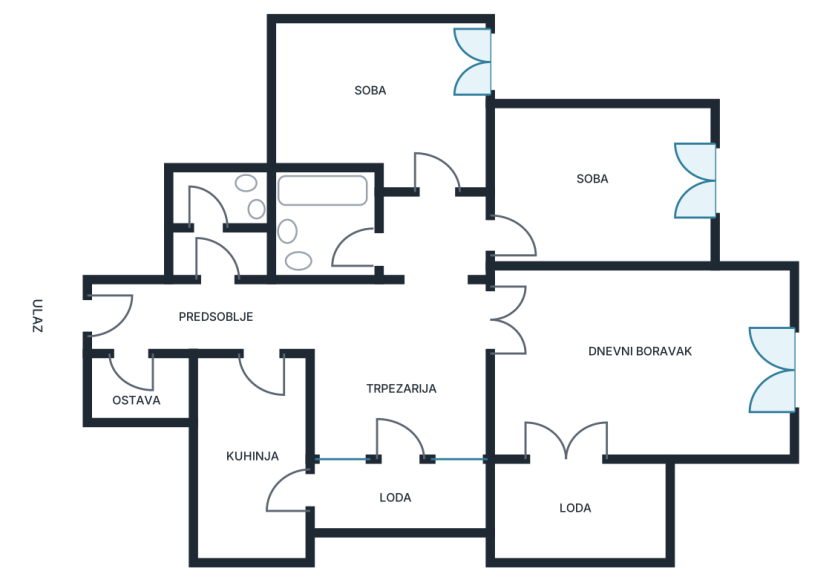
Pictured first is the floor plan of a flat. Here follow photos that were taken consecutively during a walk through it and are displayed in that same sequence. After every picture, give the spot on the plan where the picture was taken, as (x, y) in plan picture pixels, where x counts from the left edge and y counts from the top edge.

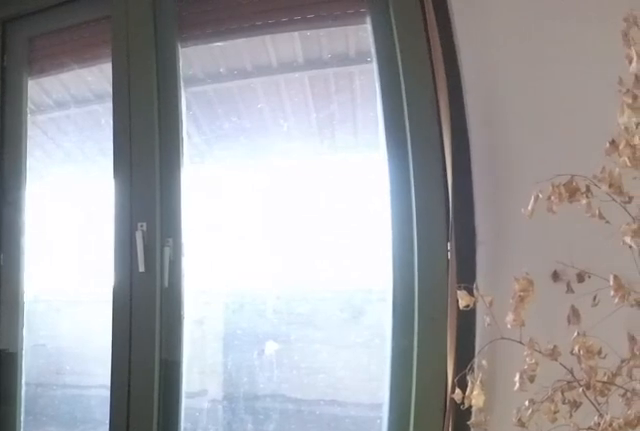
(493, 312)
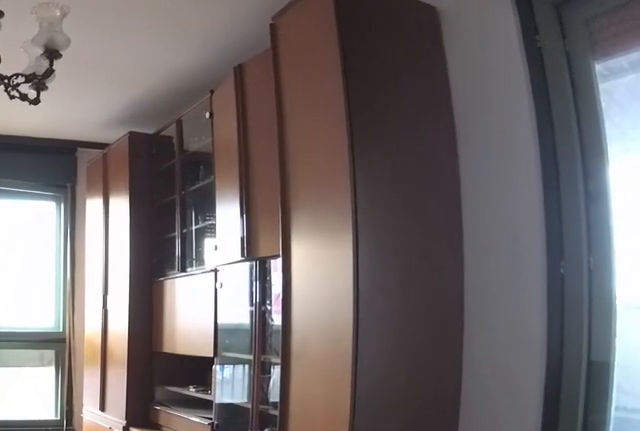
(495, 324)
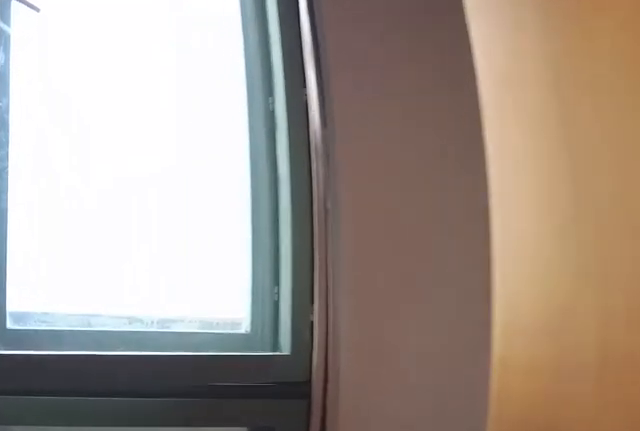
(682, 363)
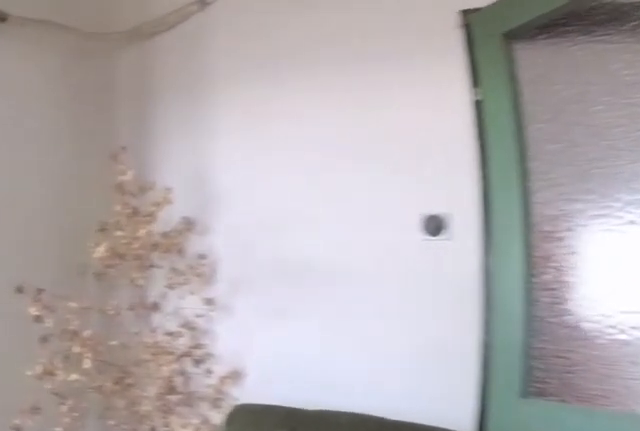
(596, 382)
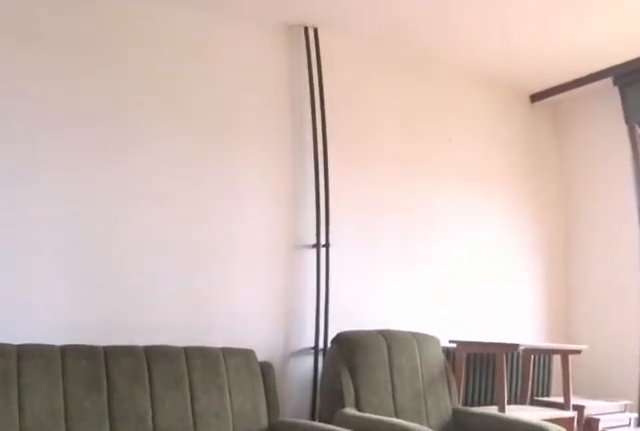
(590, 417)
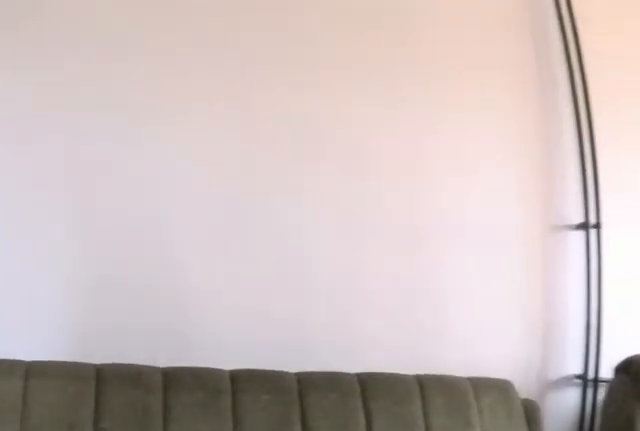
(590, 376)
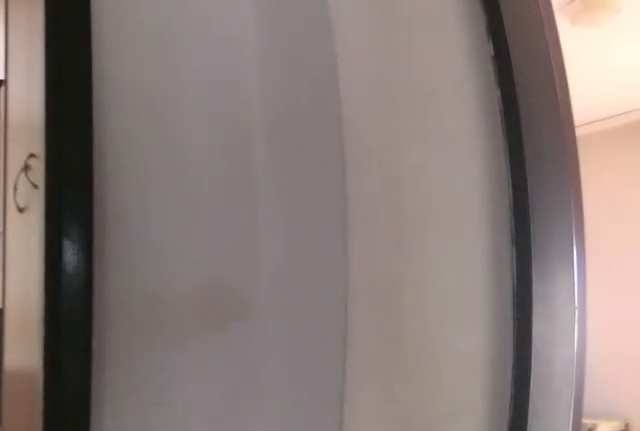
(436, 264)
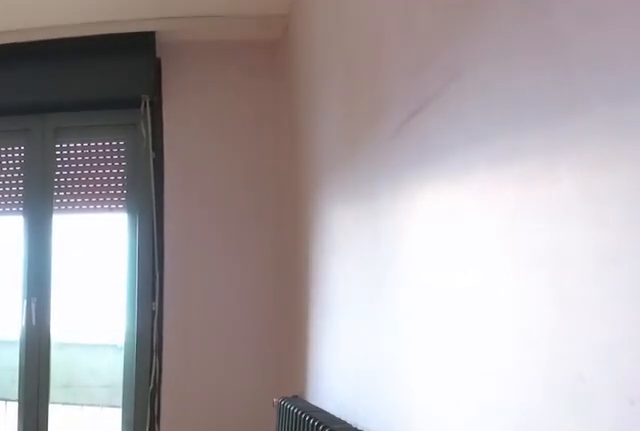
(489, 249)
